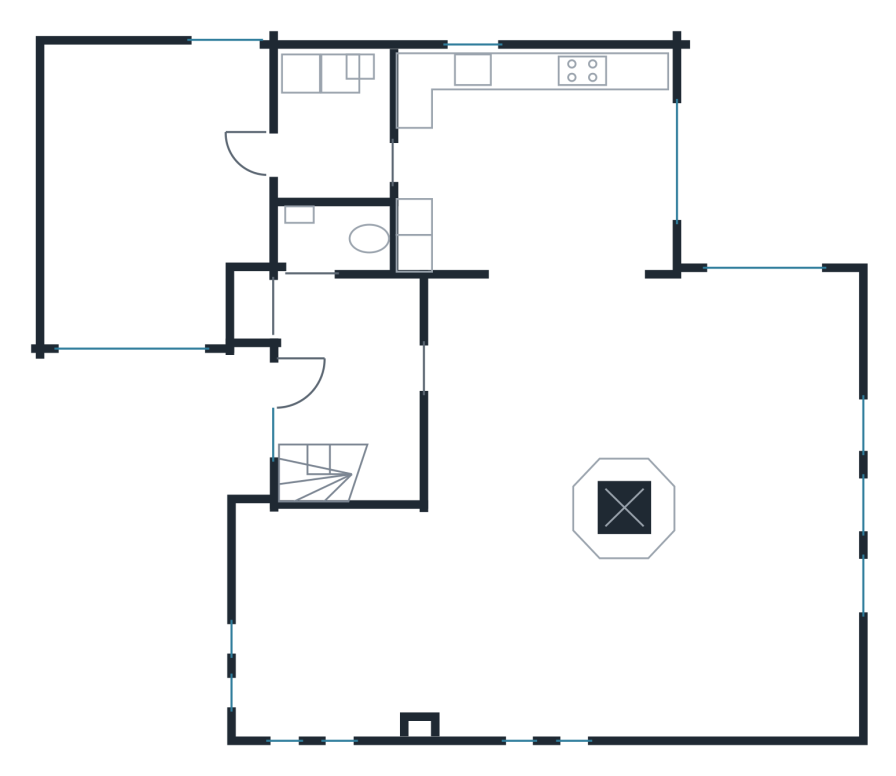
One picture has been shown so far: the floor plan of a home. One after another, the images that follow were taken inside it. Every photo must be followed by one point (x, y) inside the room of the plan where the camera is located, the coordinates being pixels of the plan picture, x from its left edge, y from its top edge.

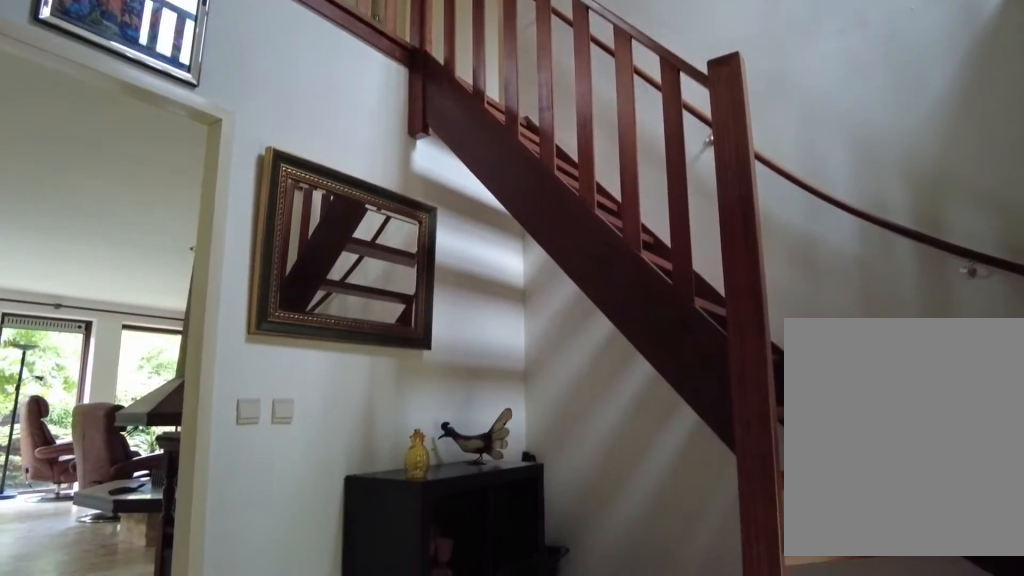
(356, 377)
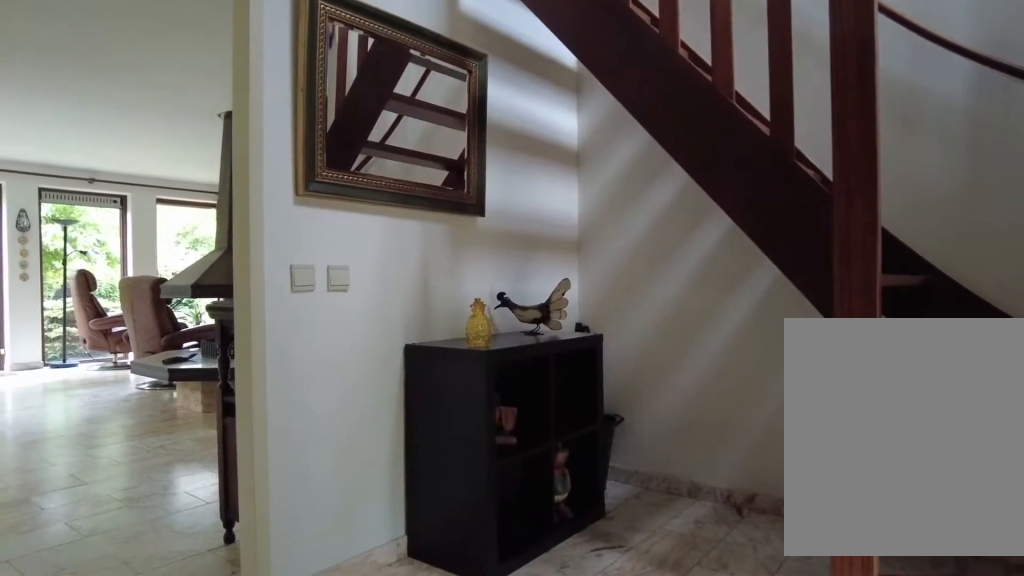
(356, 377)
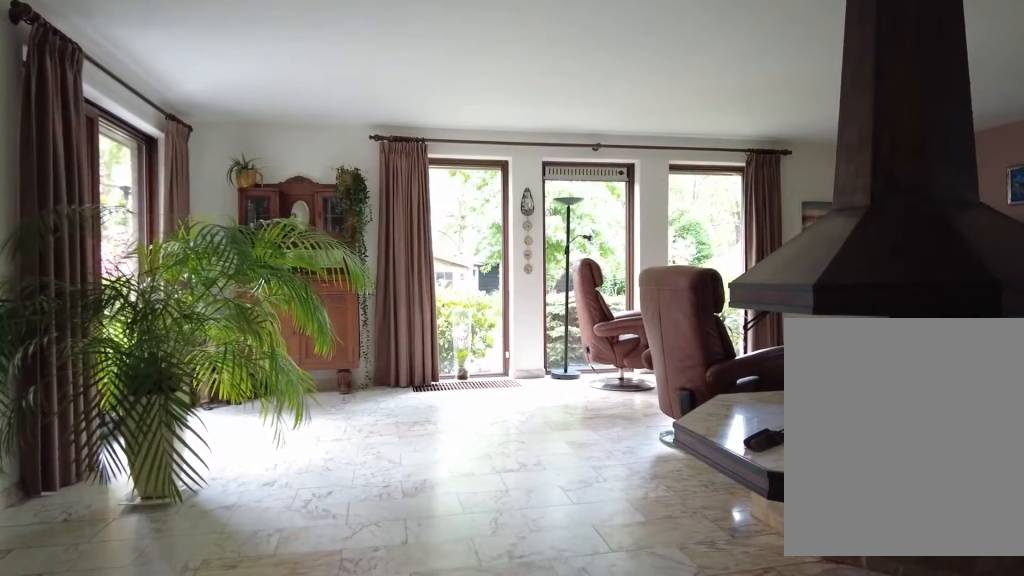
(560, 465)
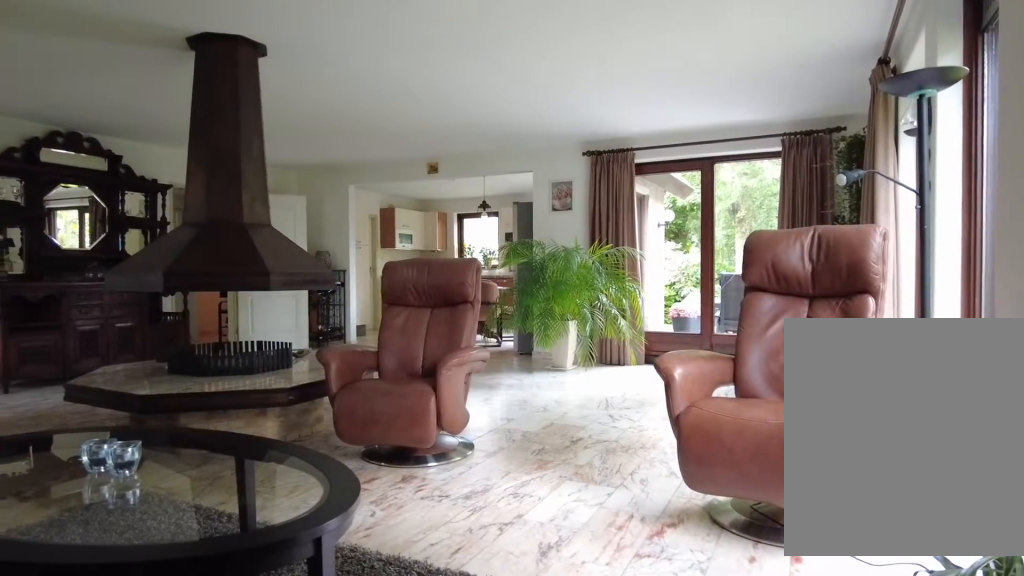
(560, 465)
